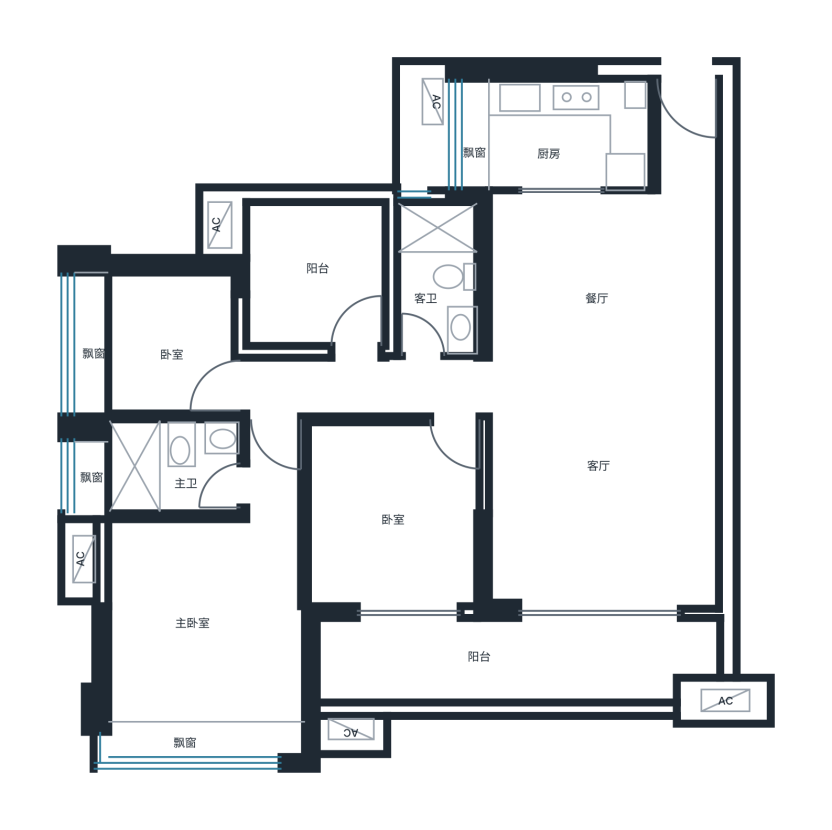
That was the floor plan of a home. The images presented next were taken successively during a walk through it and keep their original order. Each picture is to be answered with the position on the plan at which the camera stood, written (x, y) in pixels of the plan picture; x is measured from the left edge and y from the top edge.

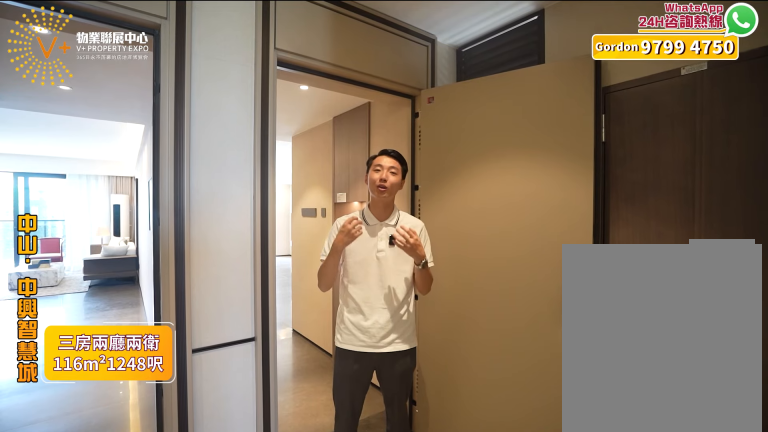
(650, 111)
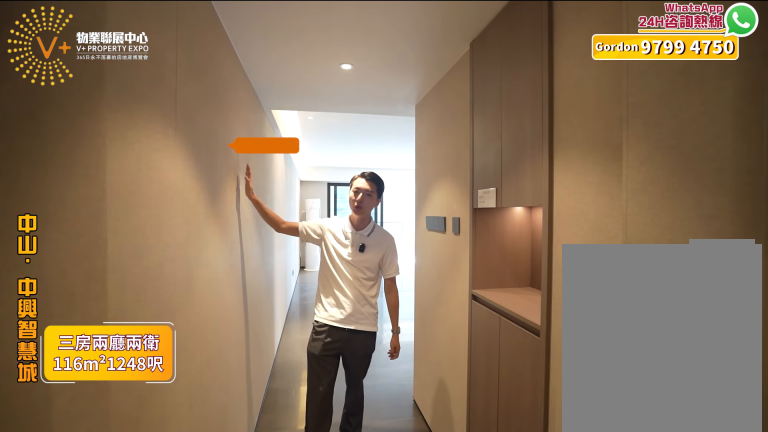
(669, 125)
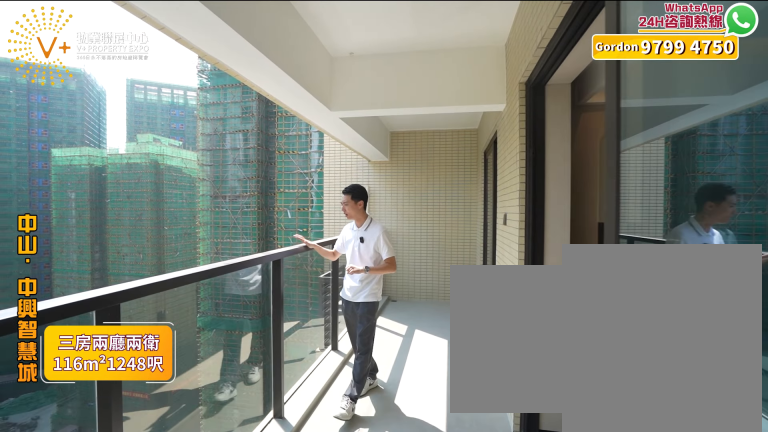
(591, 627)
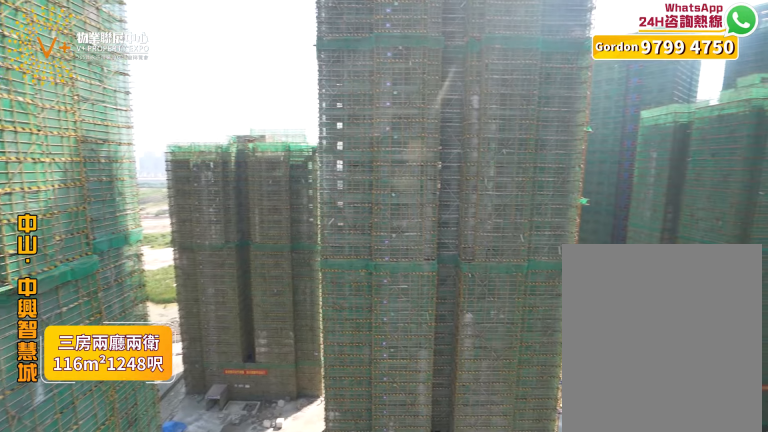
(585, 638)
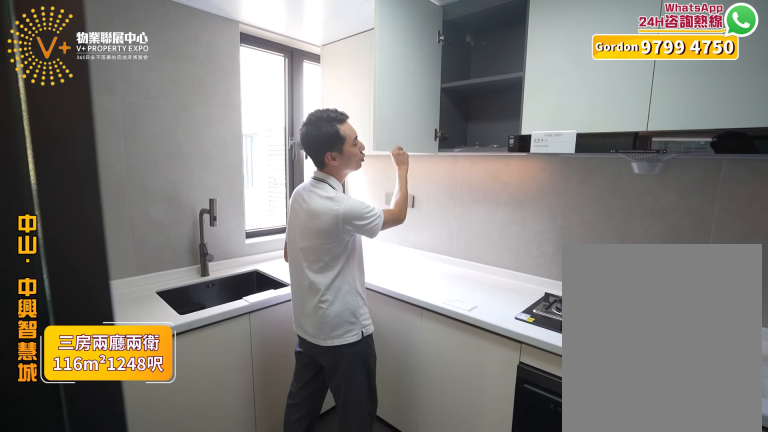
(565, 141)
